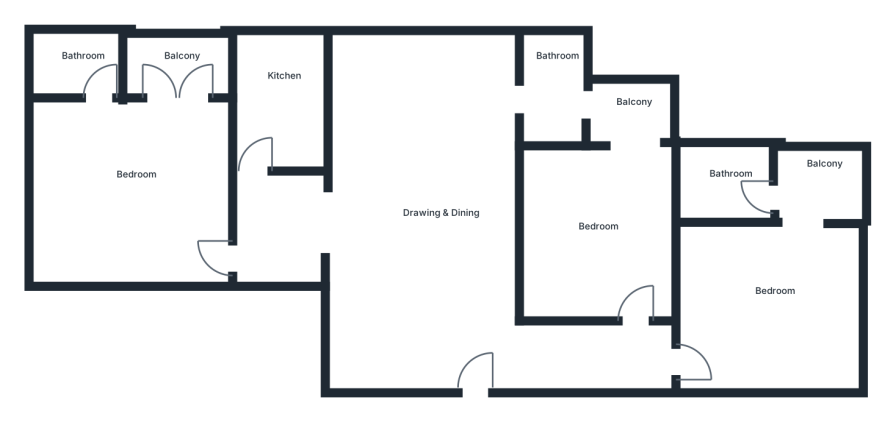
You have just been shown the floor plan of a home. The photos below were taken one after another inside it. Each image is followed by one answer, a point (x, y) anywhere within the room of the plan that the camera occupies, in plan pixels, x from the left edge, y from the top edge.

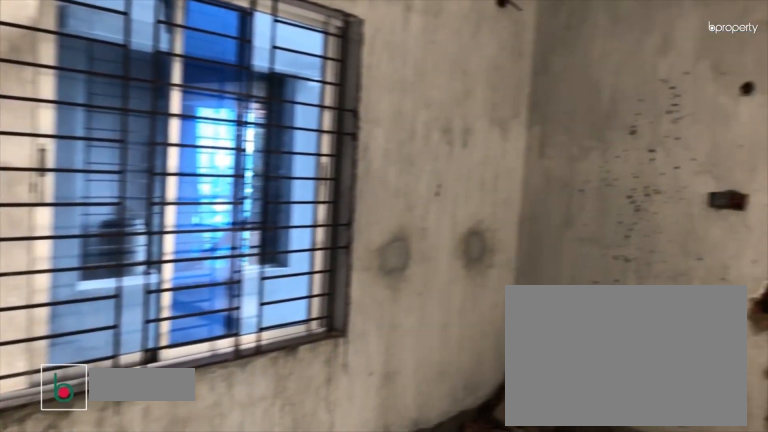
(125, 173)
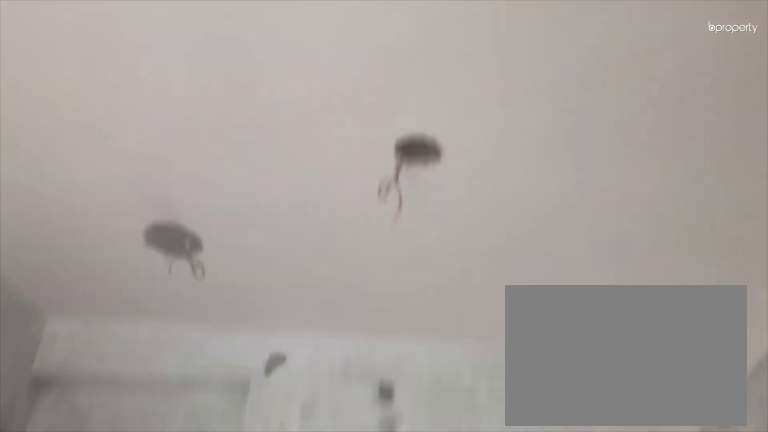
(125, 173)
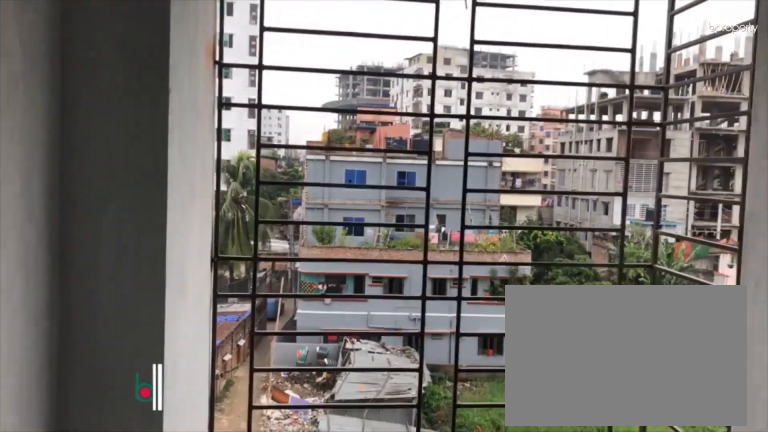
(182, 93)
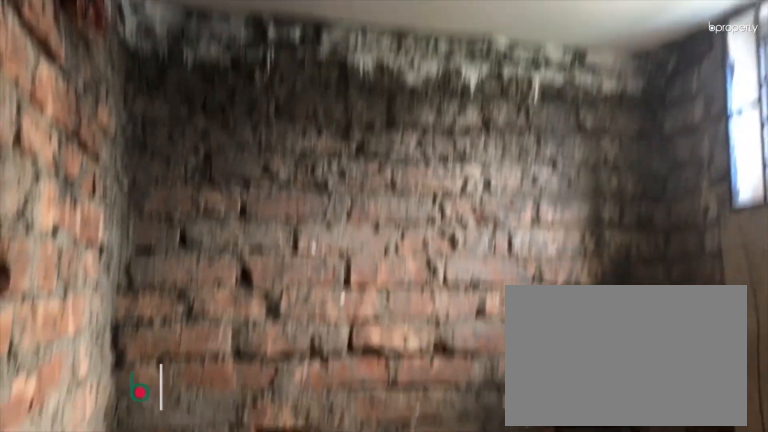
(87, 63)
